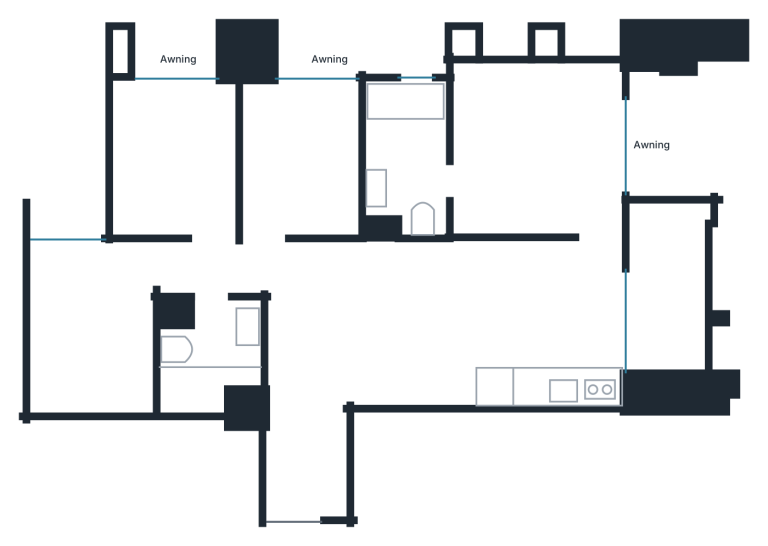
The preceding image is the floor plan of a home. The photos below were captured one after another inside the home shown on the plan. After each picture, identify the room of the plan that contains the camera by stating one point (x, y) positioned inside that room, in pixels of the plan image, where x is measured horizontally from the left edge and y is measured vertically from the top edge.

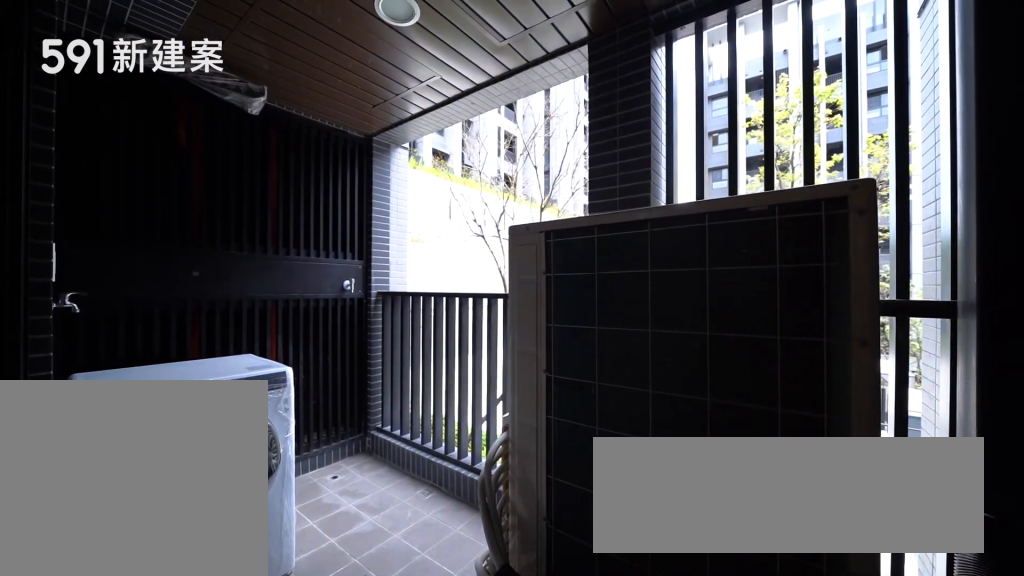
(669, 280)
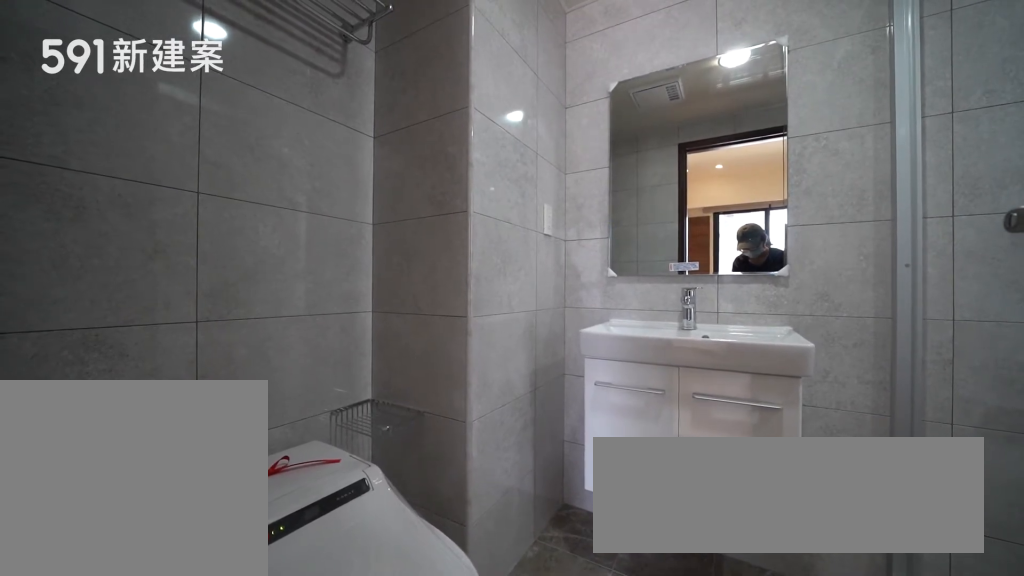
(405, 158)
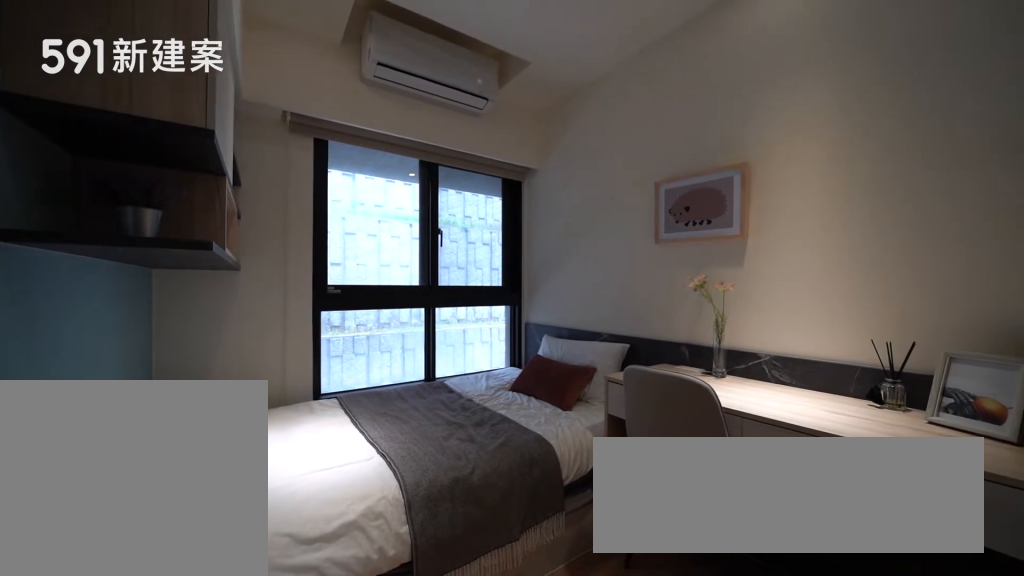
(303, 159)
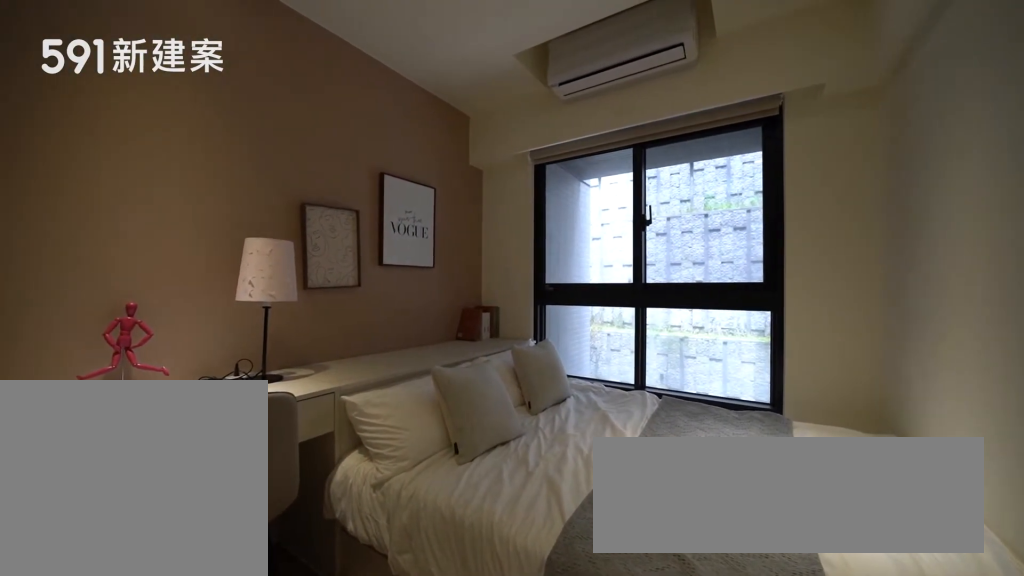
(171, 158)
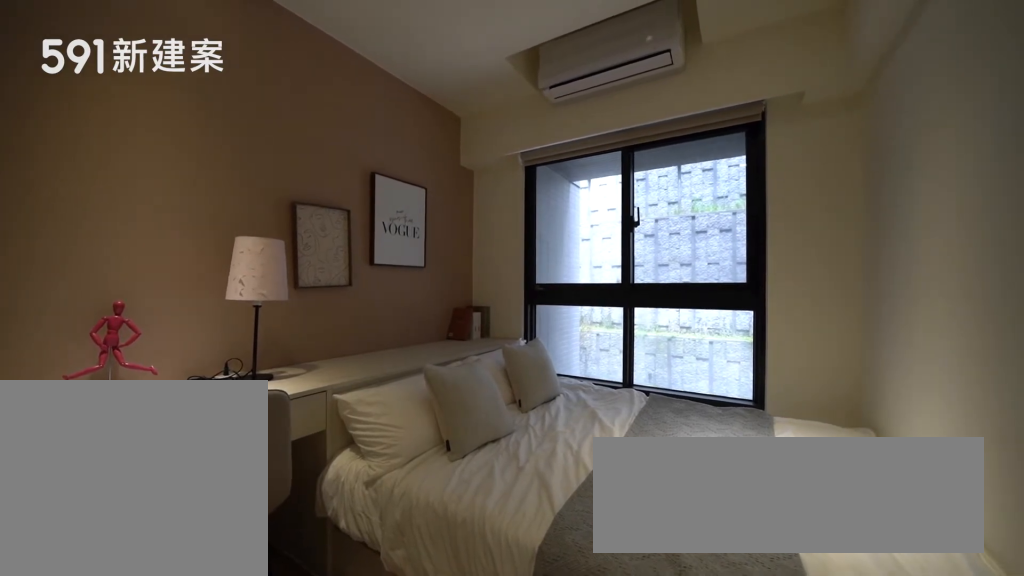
(171, 158)
